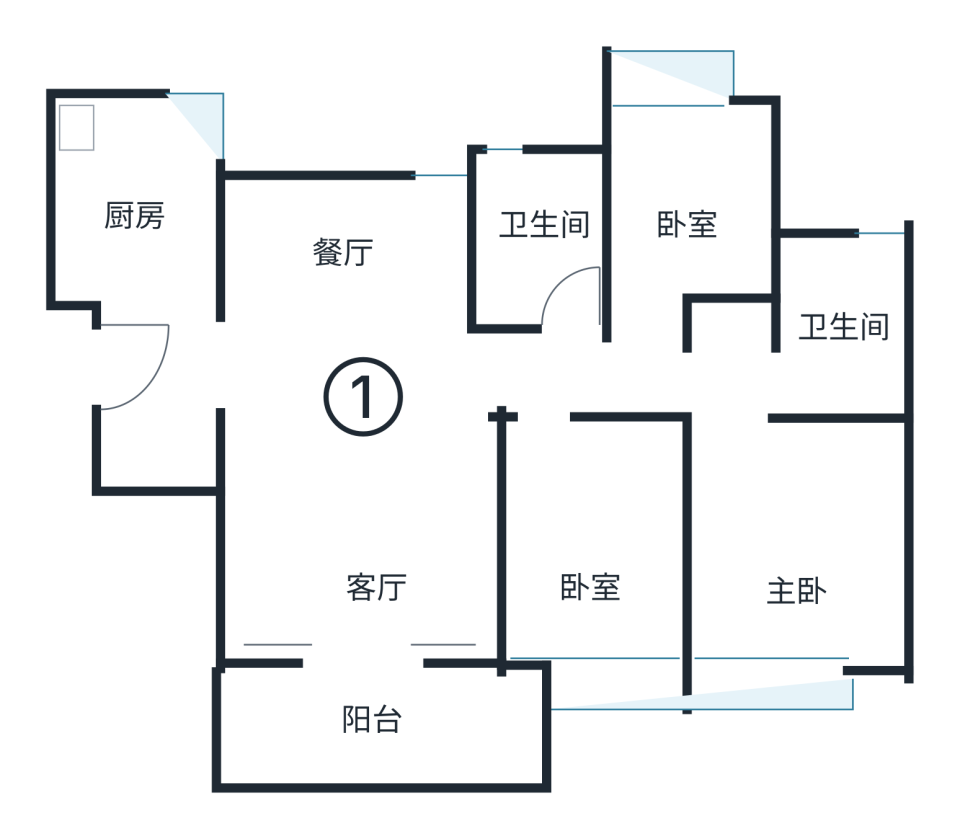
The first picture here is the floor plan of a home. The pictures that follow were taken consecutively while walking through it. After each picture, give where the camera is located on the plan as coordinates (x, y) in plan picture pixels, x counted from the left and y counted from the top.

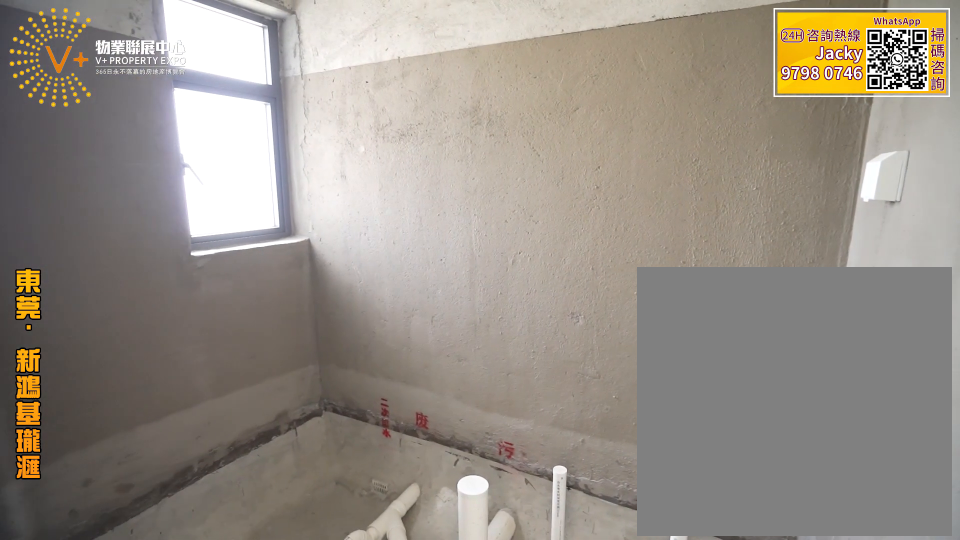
(797, 368)
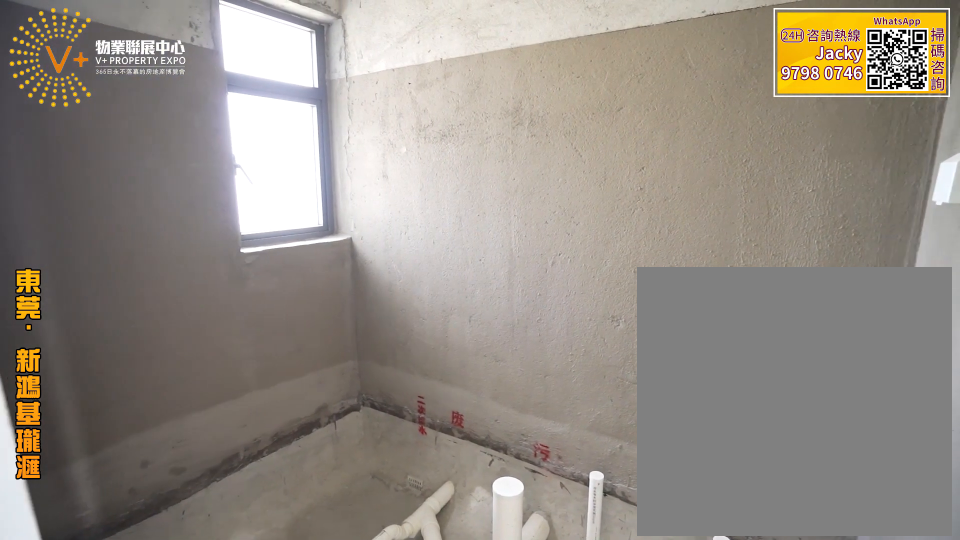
(802, 369)
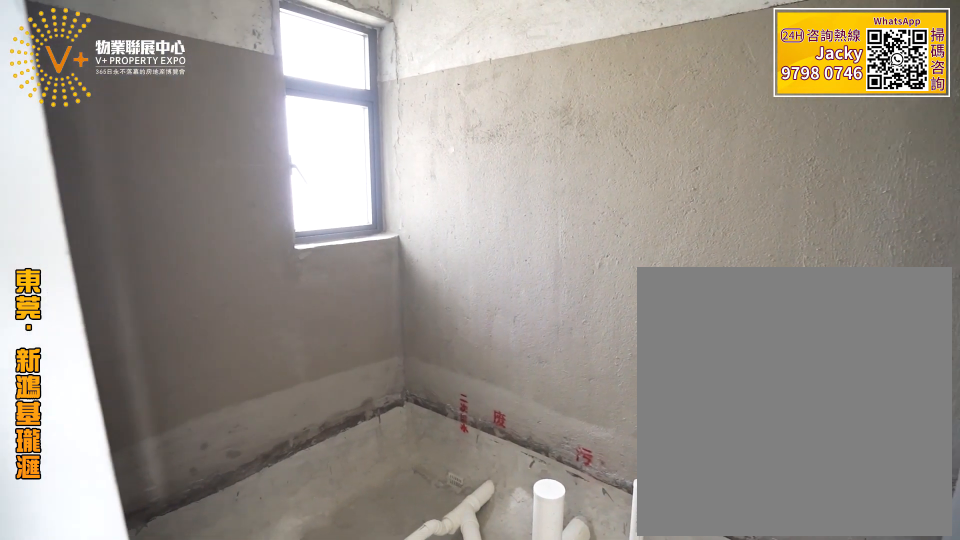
(803, 367)
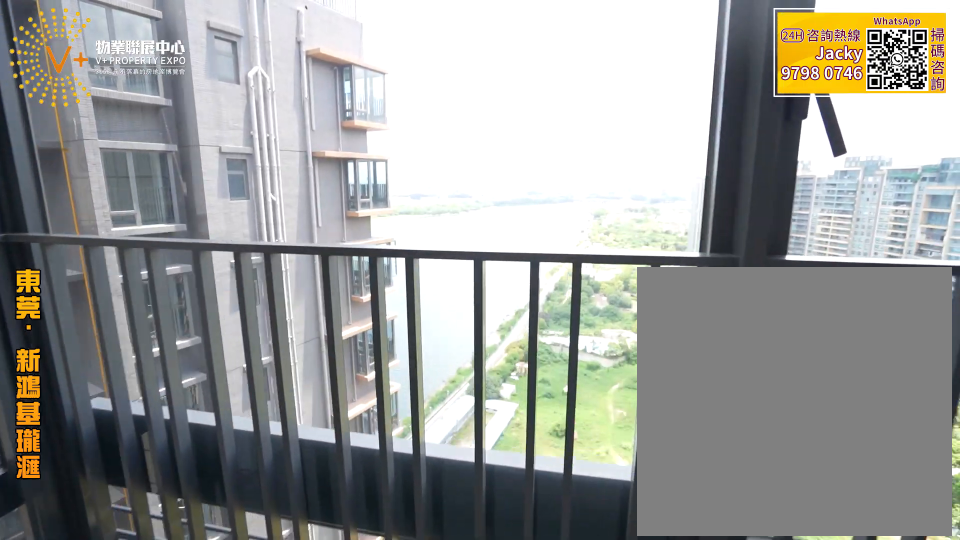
(790, 569)
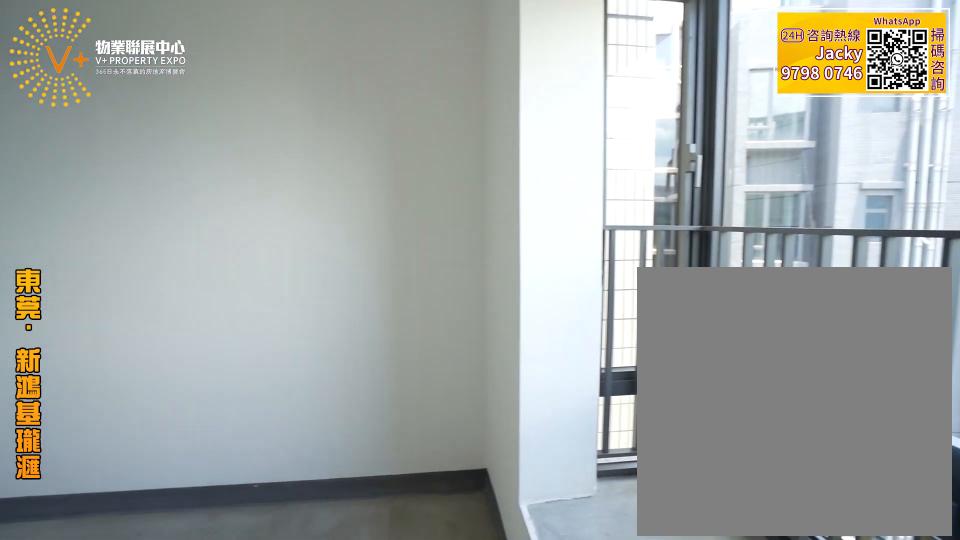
(788, 566)
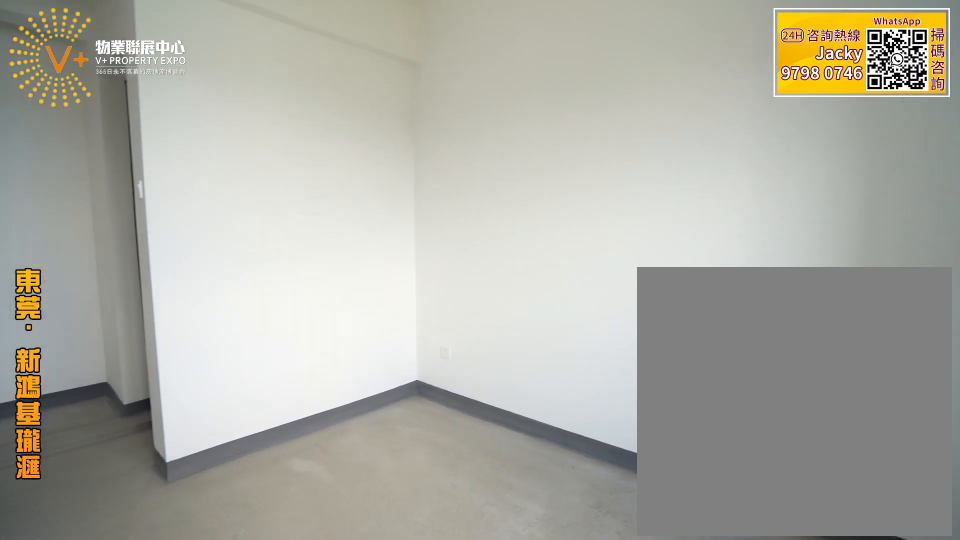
(786, 557)
